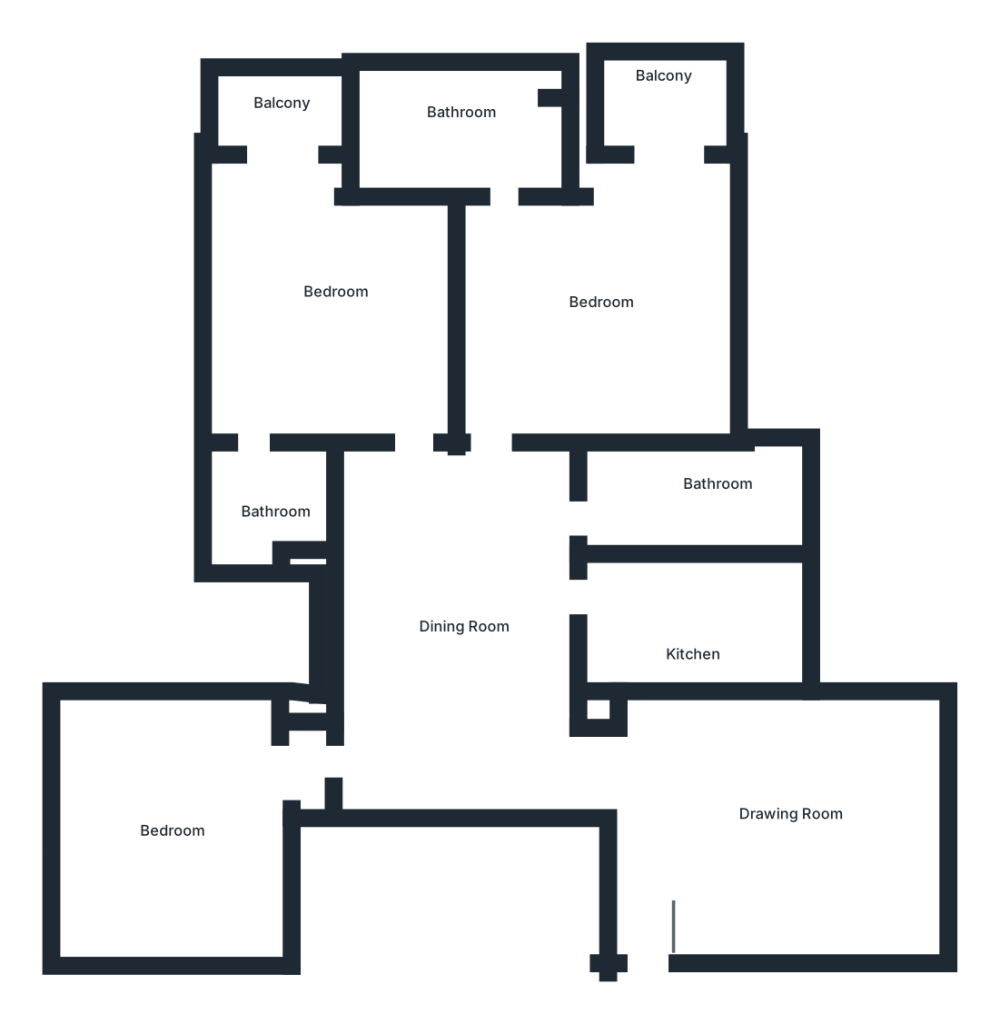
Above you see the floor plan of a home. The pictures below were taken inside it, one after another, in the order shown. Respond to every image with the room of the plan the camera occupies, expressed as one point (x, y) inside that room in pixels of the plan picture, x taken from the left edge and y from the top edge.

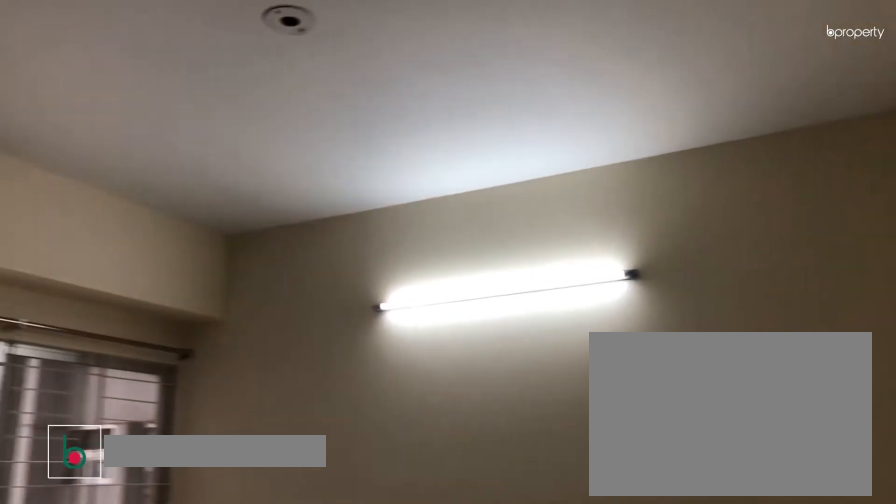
(787, 814)
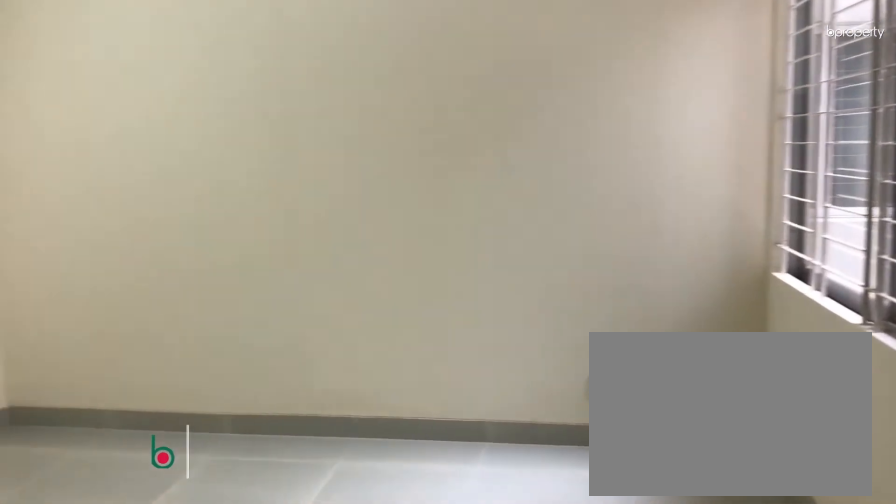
(170, 834)
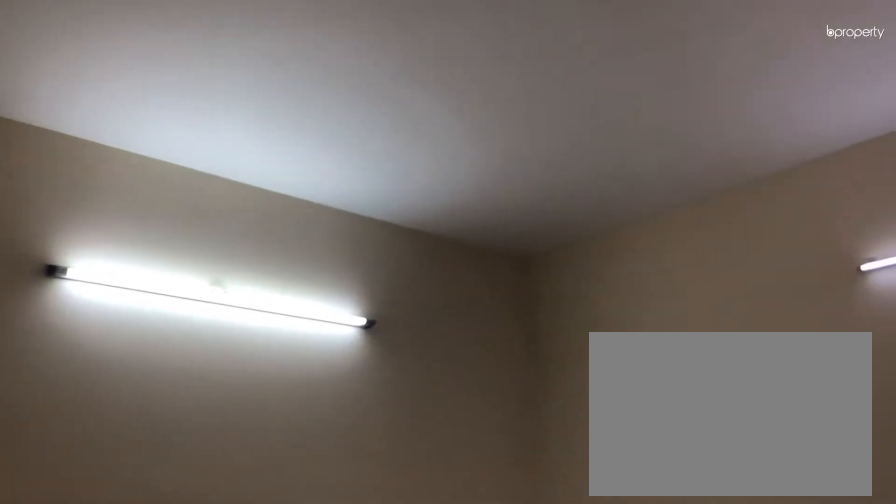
(170, 834)
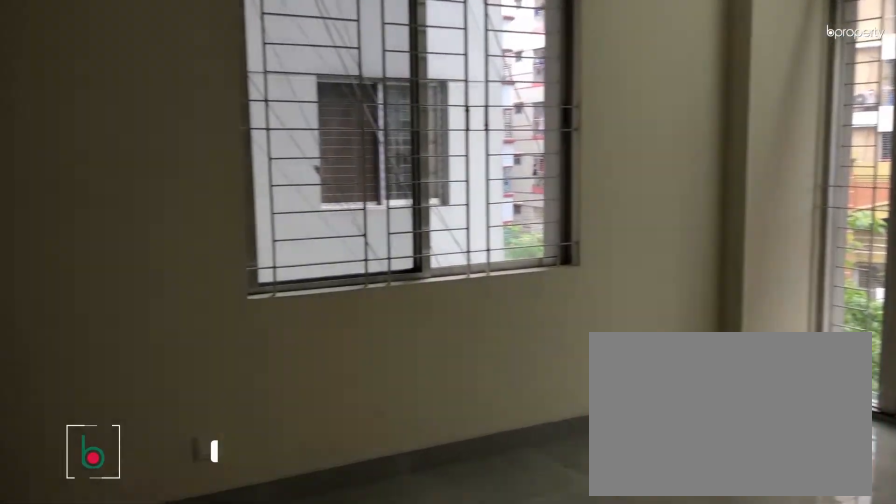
(336, 305)
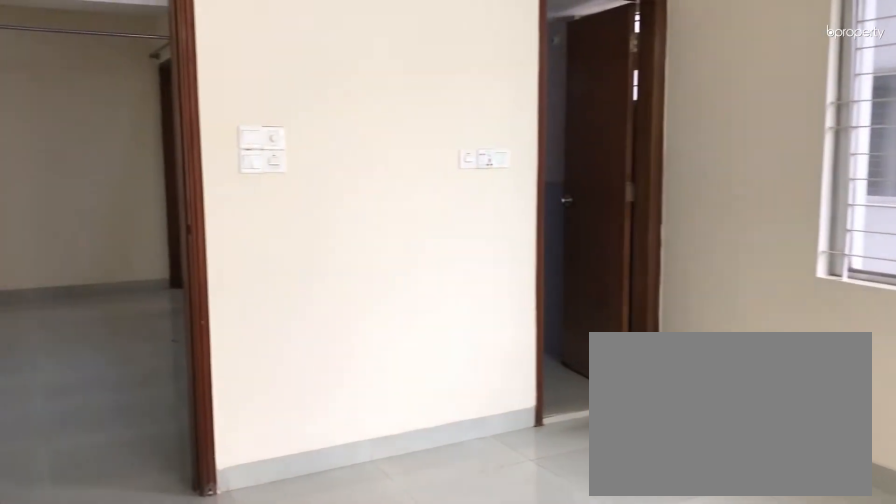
(334, 303)
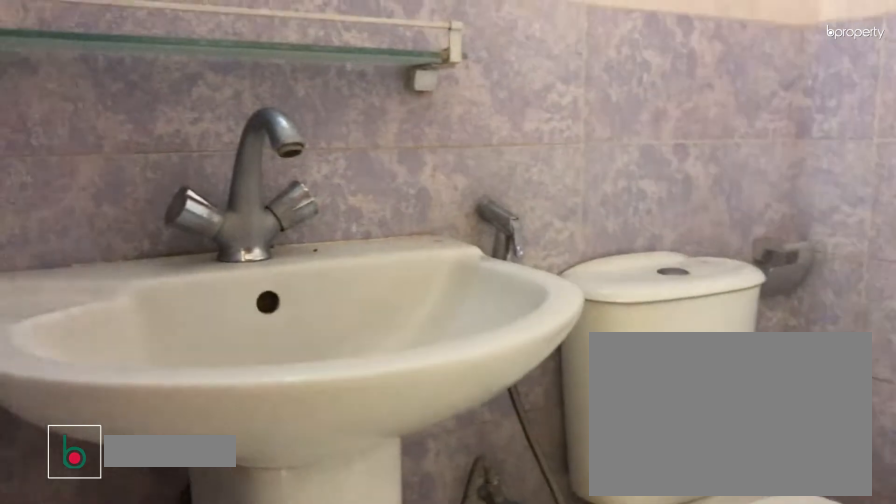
(270, 498)
